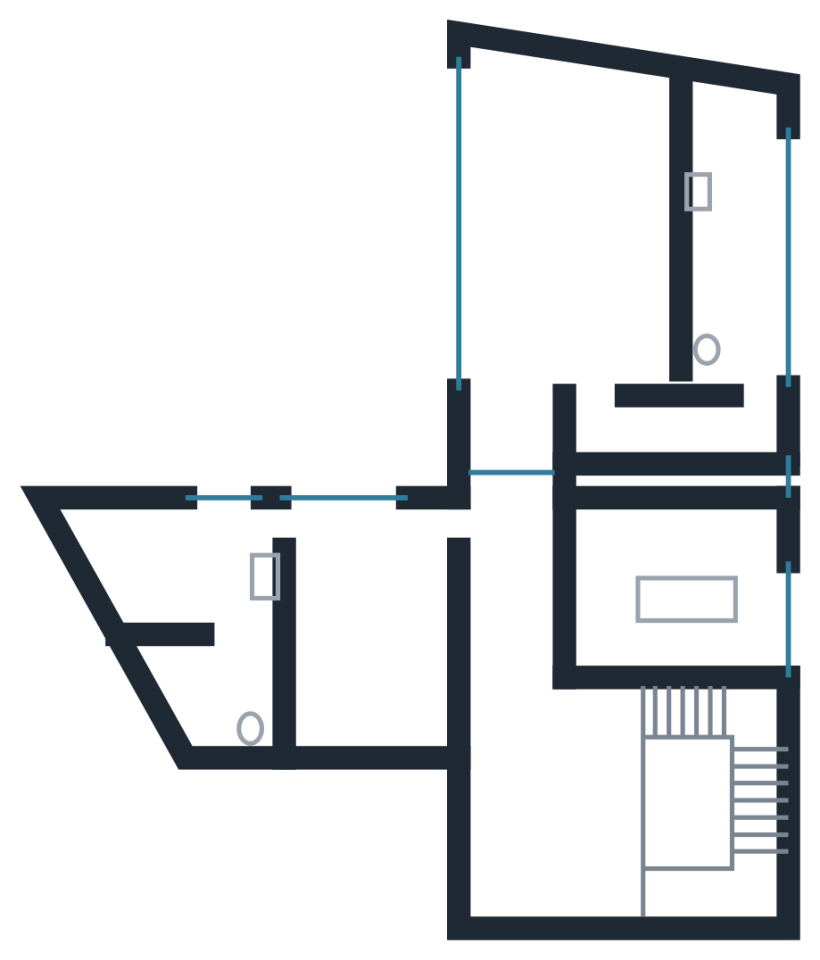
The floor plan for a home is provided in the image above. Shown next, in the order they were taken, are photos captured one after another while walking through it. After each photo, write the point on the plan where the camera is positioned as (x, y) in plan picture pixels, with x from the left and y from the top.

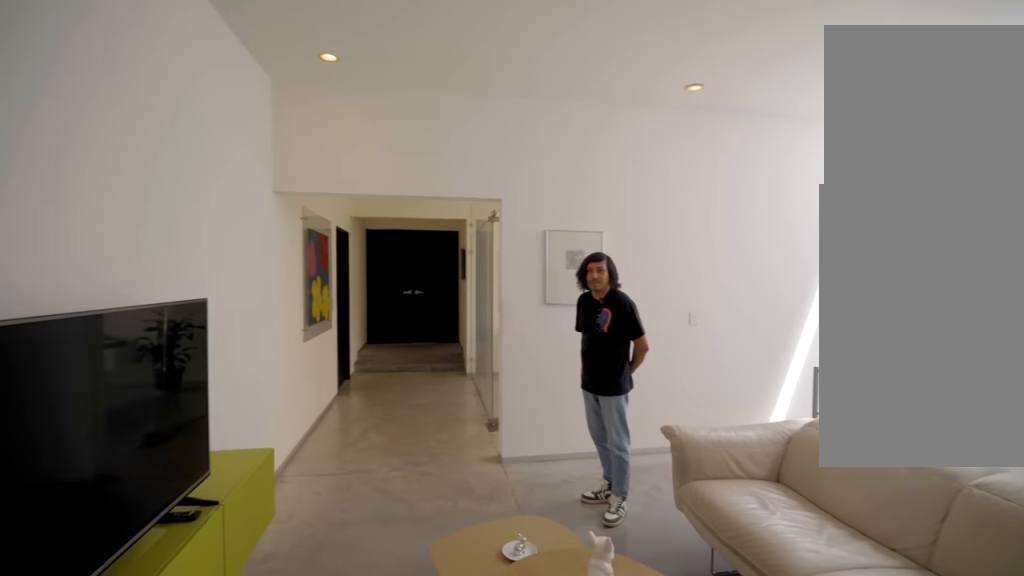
(532, 810)
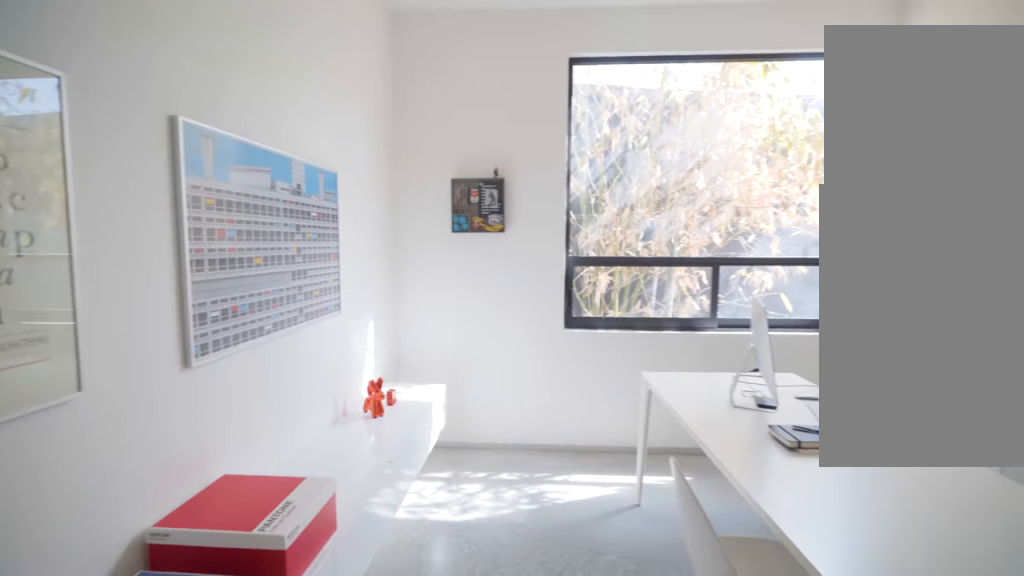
(614, 611)
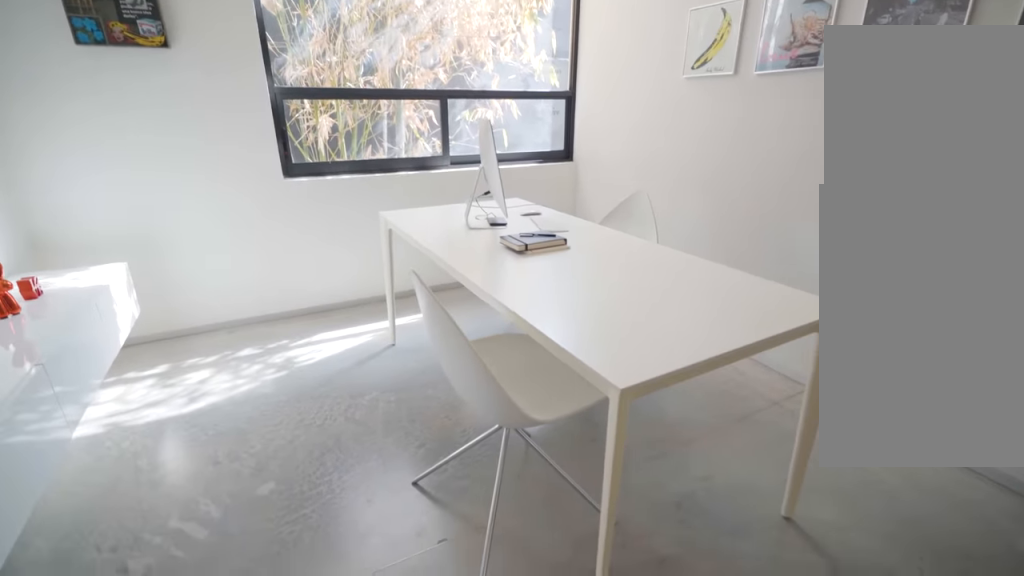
(610, 594)
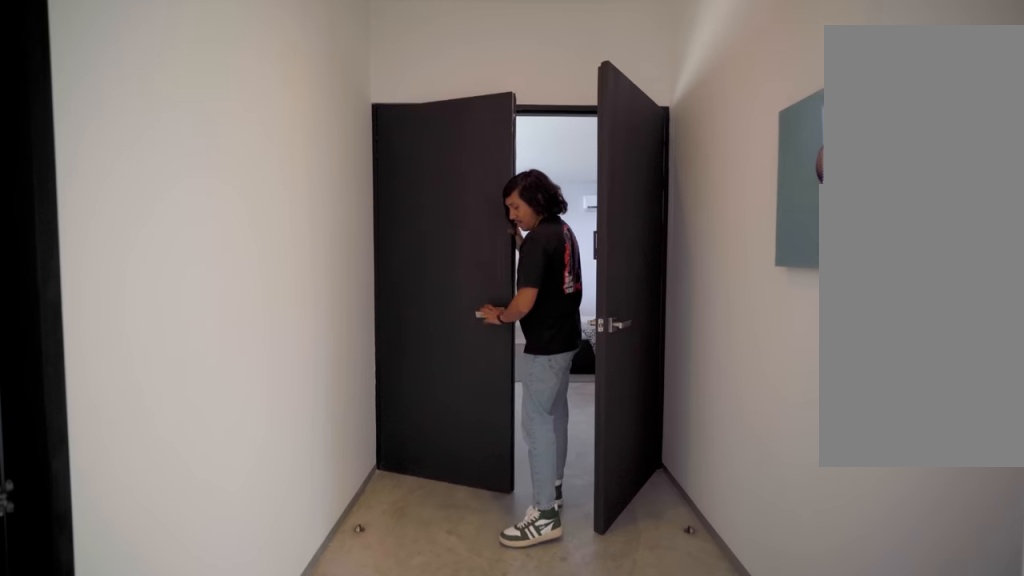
(519, 565)
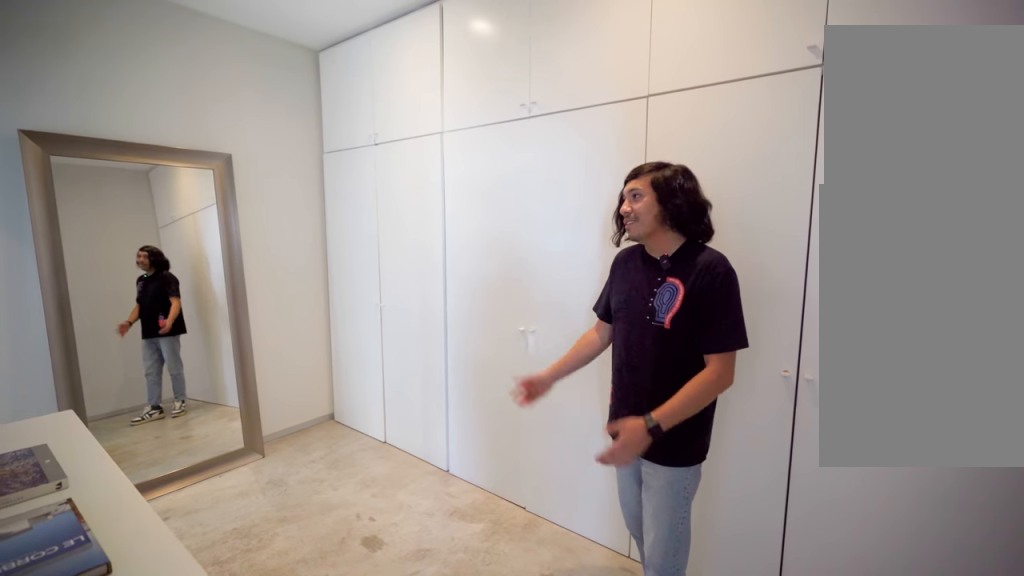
(602, 431)
